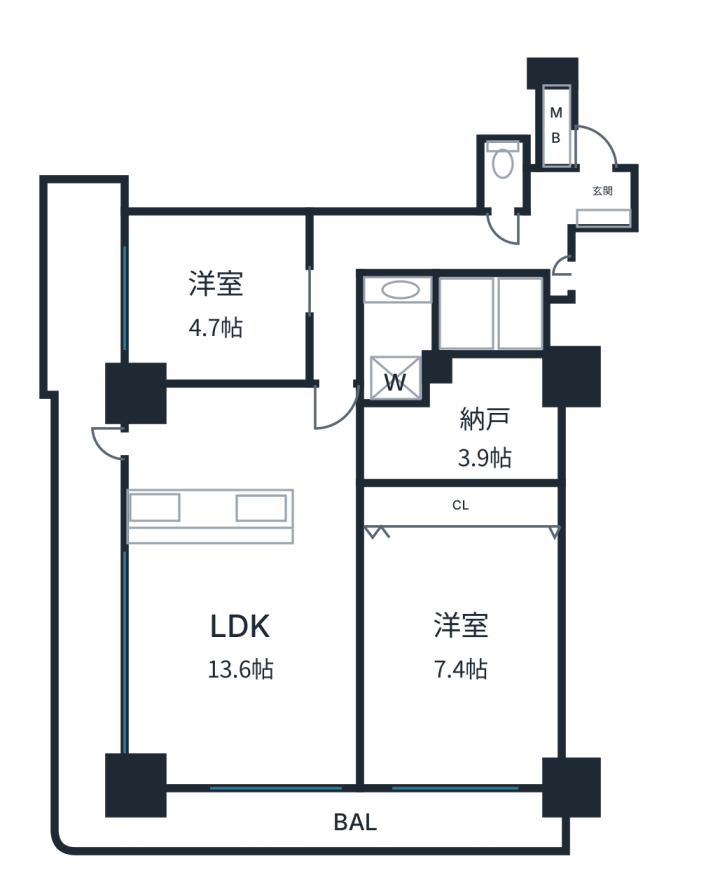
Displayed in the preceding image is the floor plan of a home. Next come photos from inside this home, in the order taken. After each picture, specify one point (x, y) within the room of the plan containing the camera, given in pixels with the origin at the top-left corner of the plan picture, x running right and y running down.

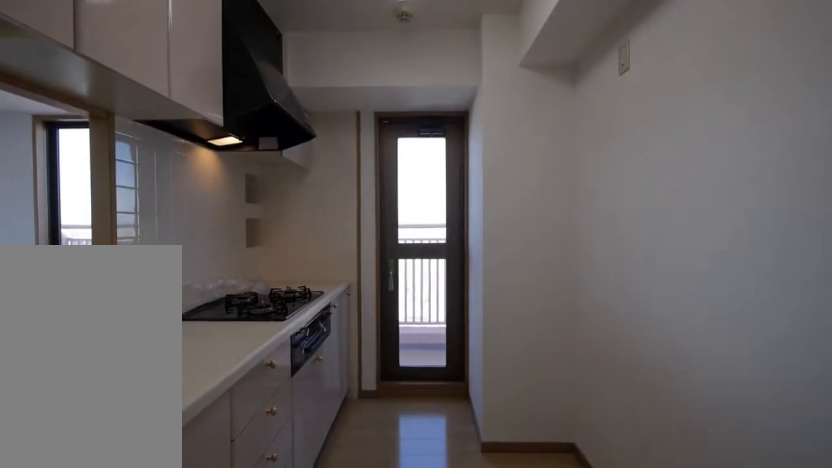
(243, 456)
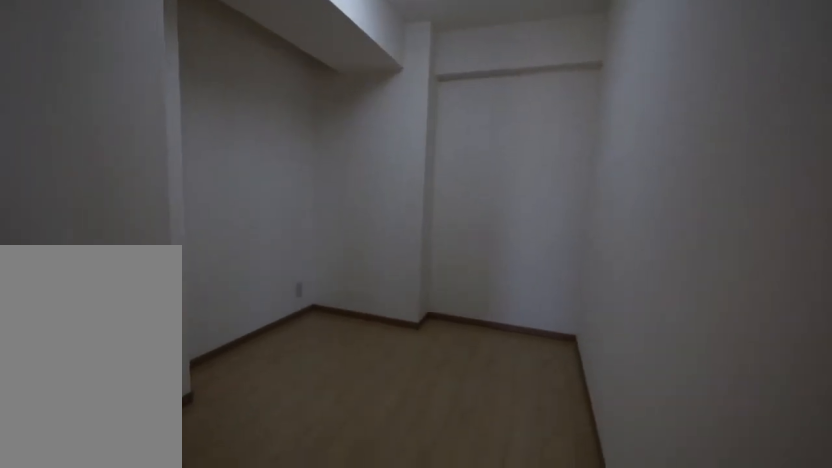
(441, 456)
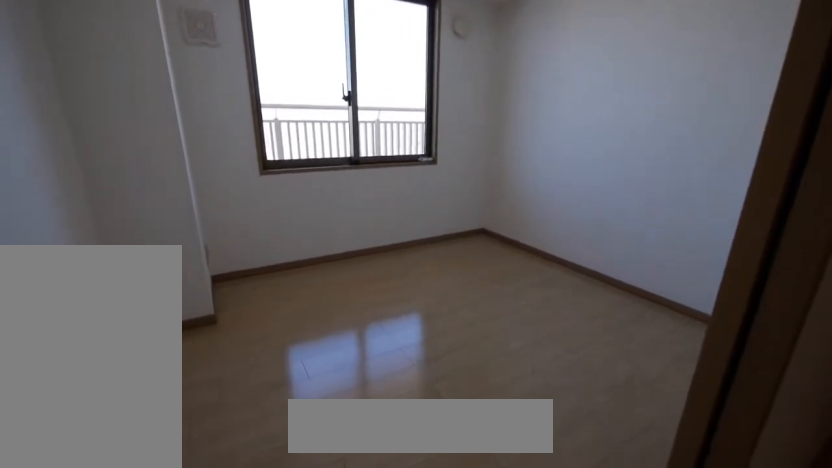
(244, 308)
